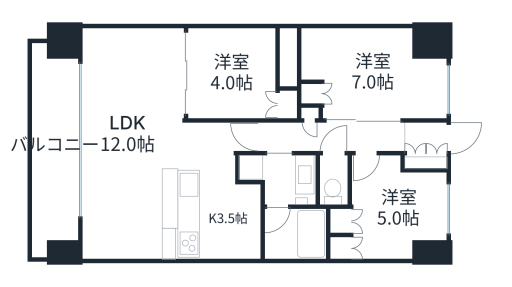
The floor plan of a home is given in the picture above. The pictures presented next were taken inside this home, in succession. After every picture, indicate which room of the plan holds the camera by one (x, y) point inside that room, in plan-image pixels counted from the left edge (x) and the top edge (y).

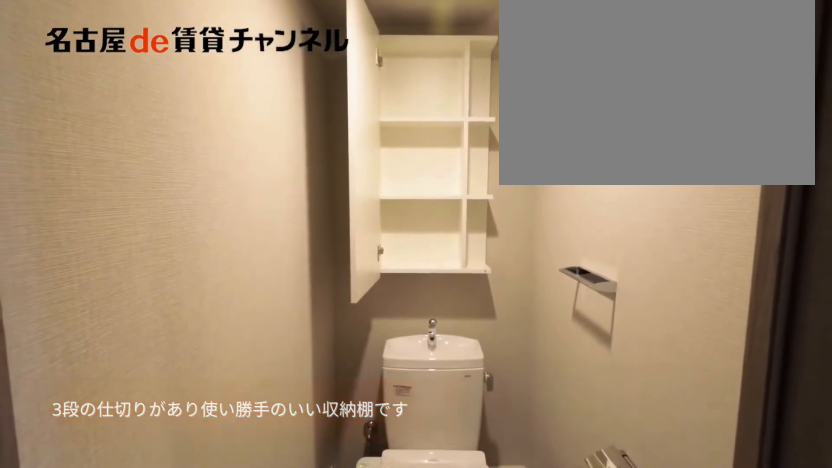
(334, 182)
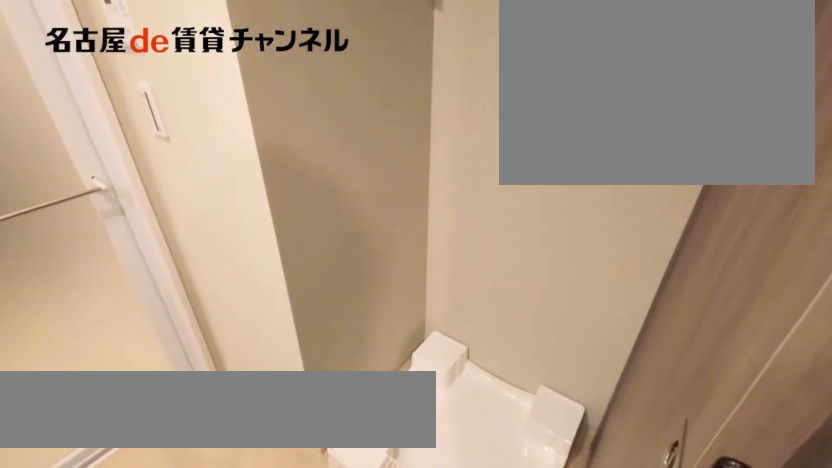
(281, 177)
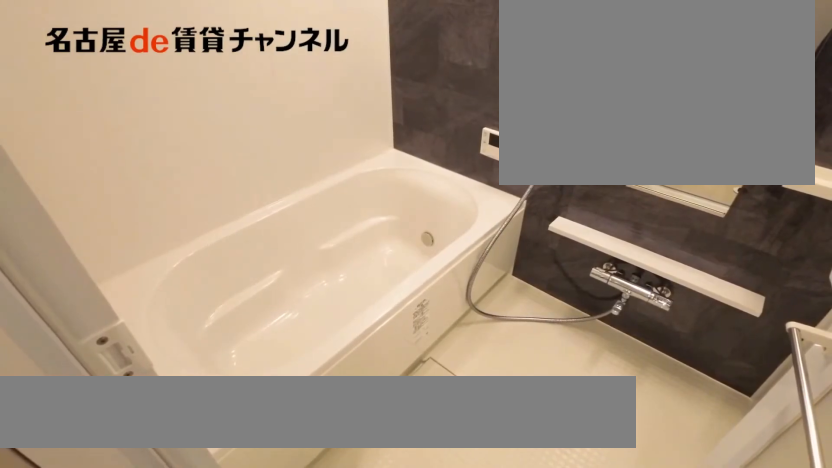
(292, 233)
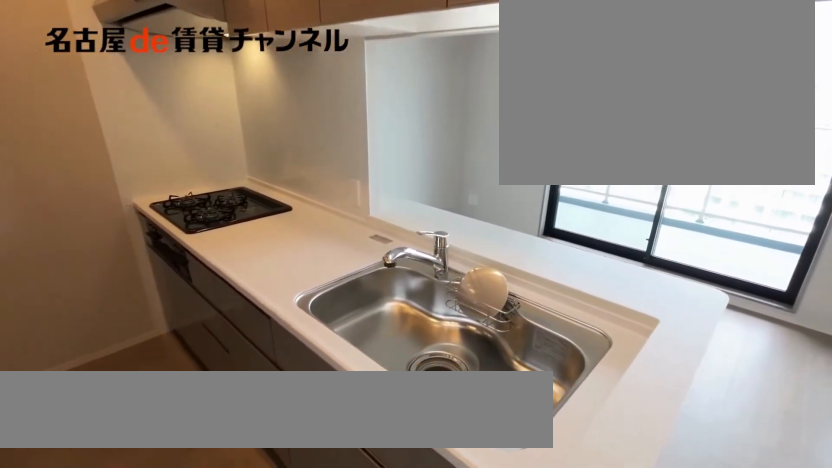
(196, 214)
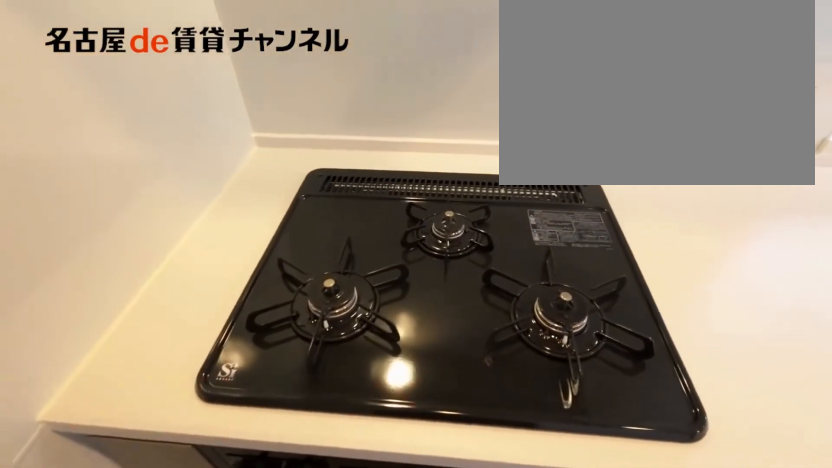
(196, 214)
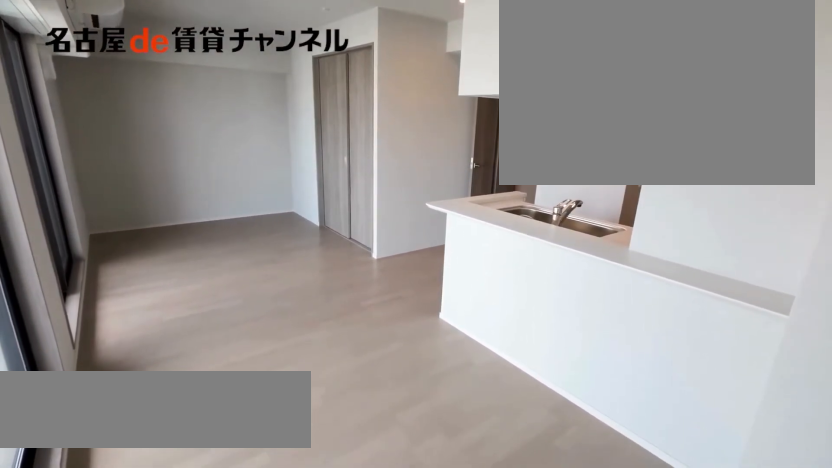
(128, 136)
